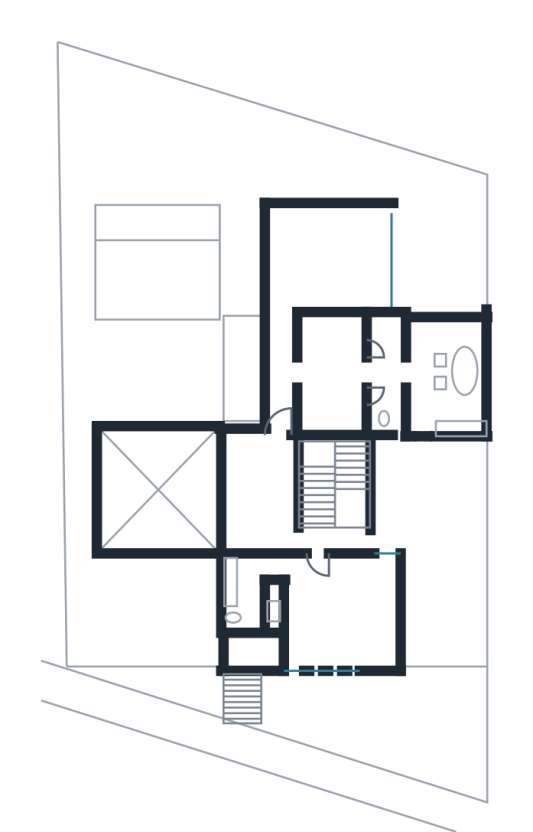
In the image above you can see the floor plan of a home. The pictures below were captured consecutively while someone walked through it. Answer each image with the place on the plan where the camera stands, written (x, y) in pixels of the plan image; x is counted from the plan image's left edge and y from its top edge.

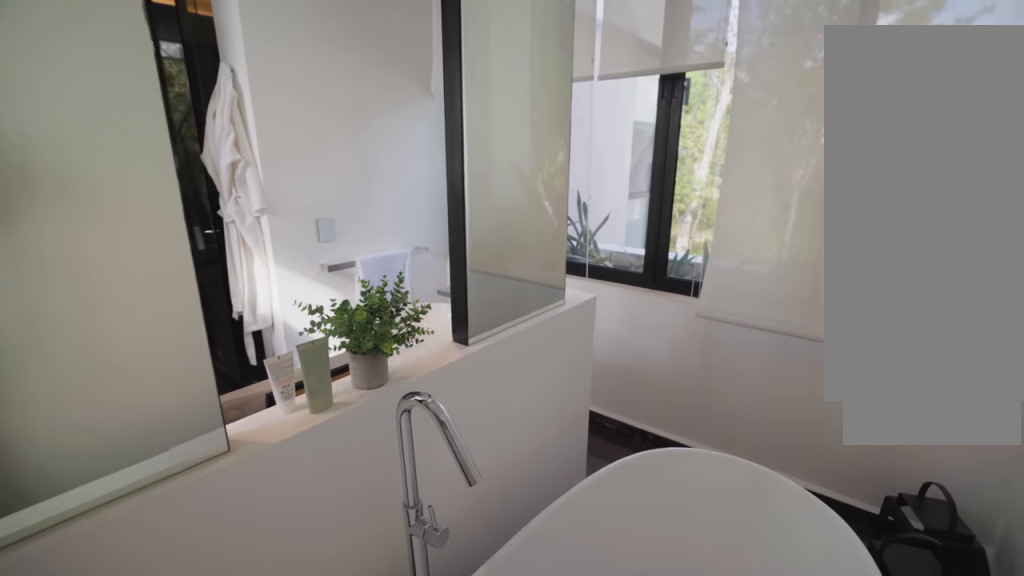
(469, 390)
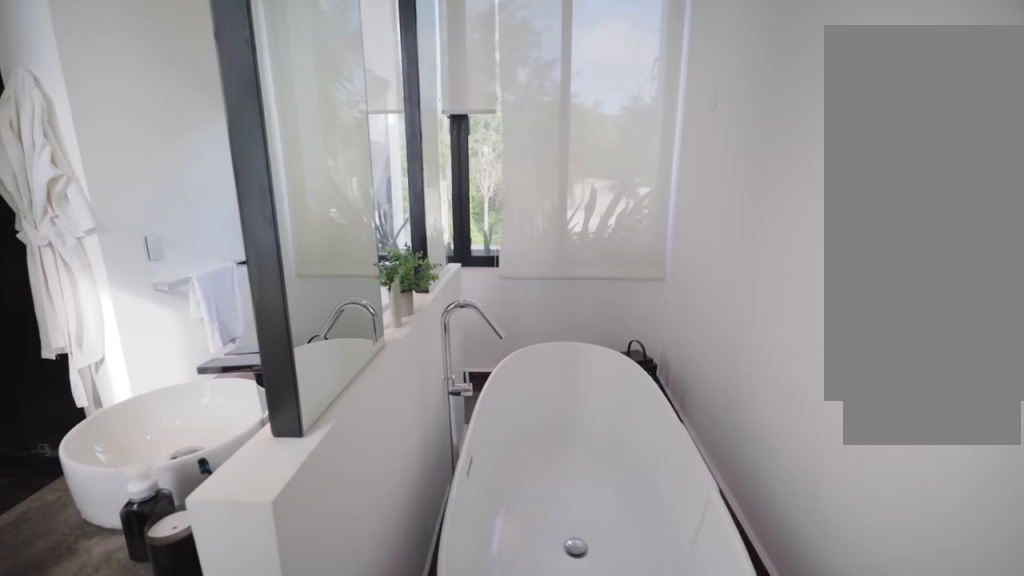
(463, 416)
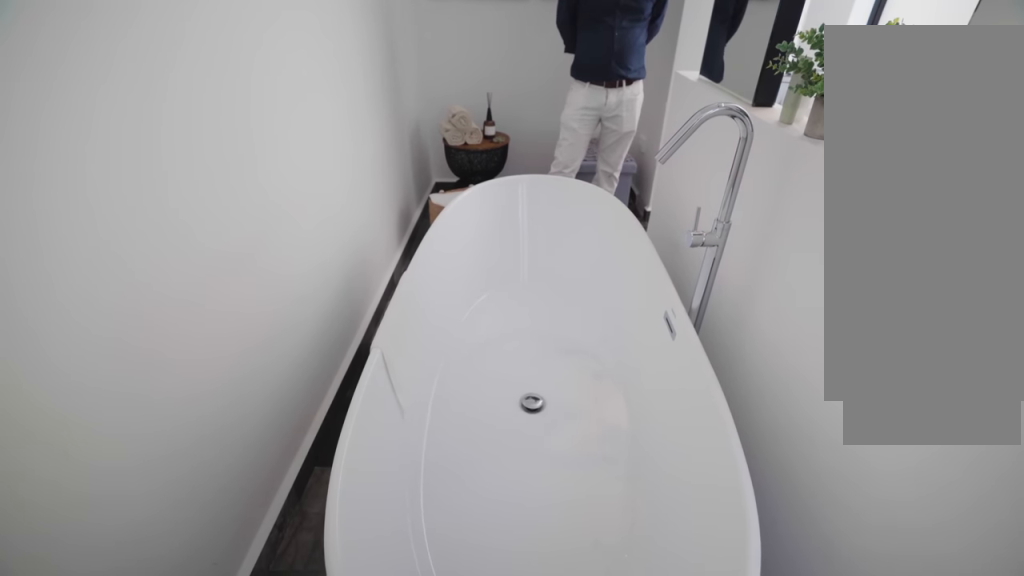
(458, 340)
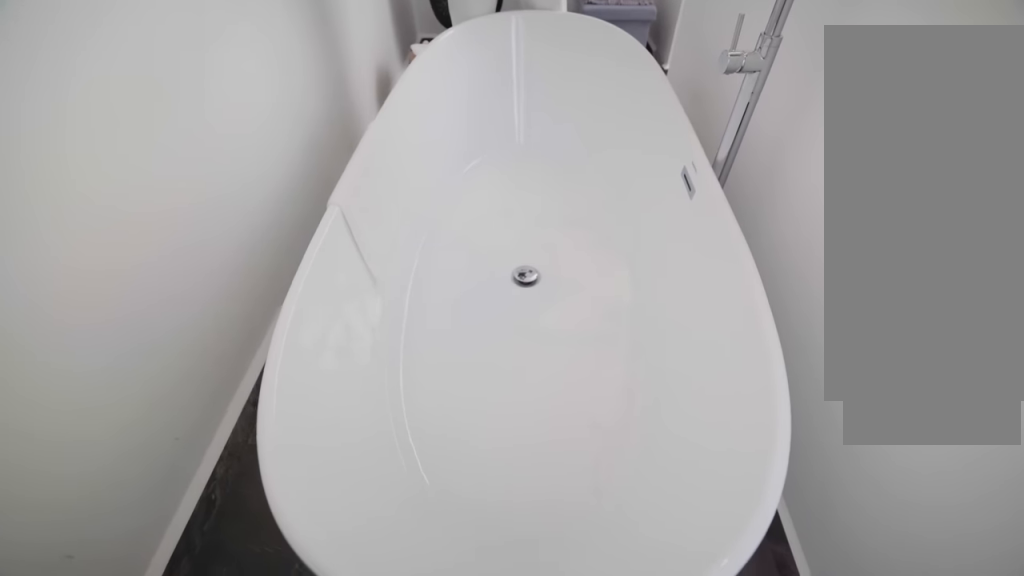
(458, 339)
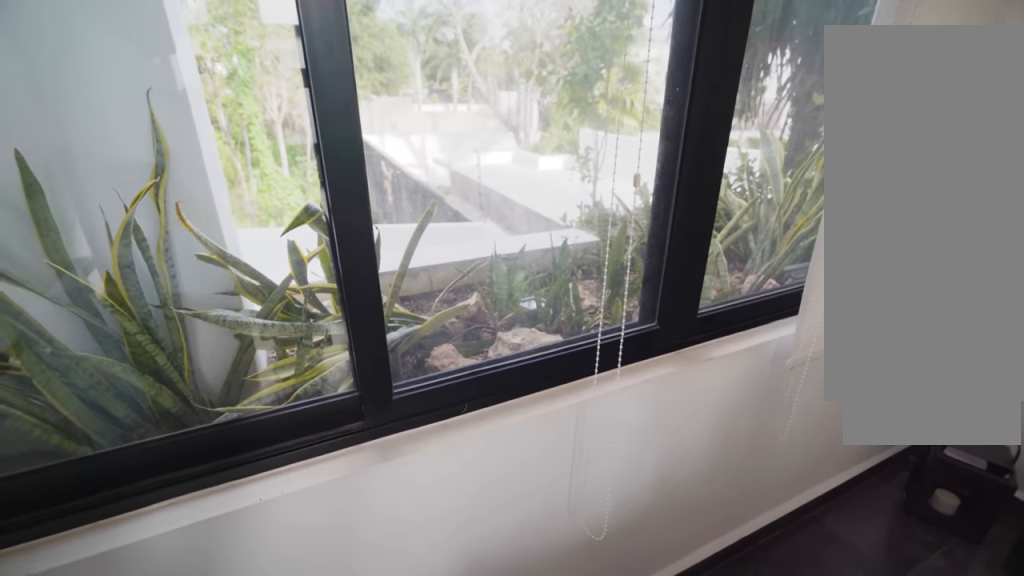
(422, 339)
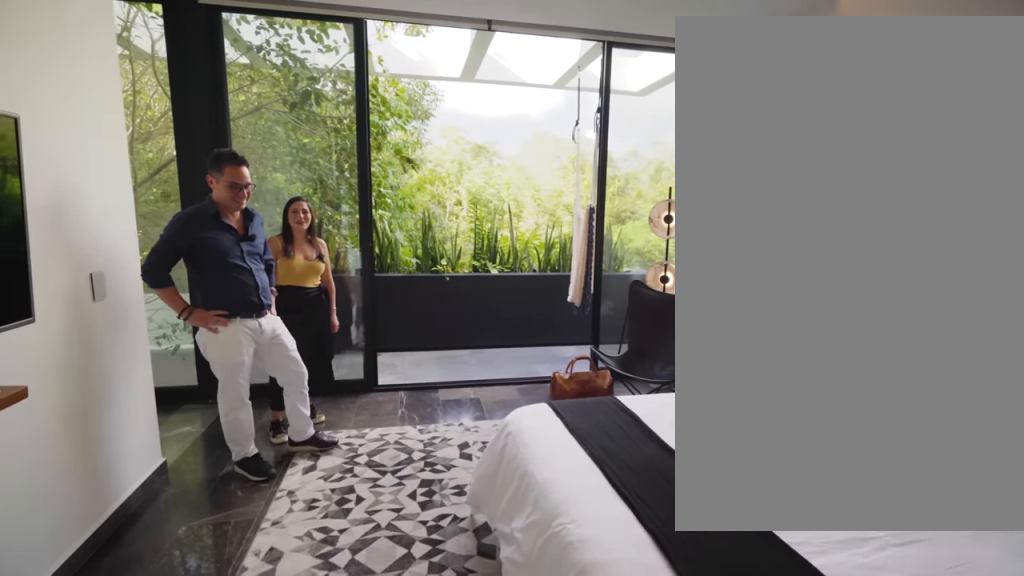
(367, 279)
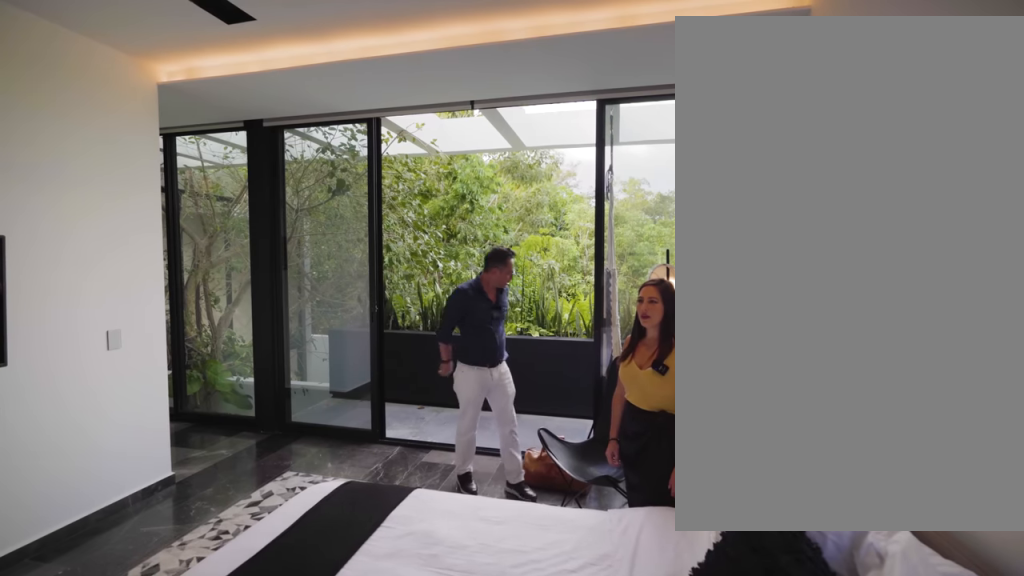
(380, 251)
